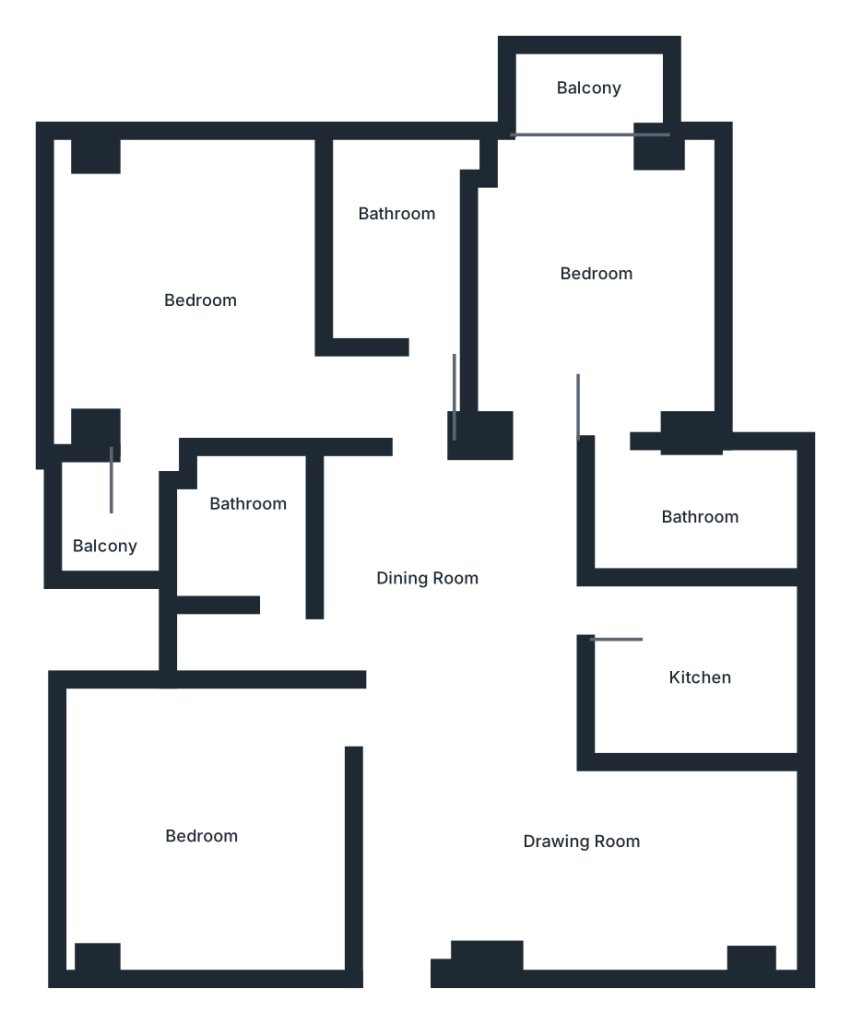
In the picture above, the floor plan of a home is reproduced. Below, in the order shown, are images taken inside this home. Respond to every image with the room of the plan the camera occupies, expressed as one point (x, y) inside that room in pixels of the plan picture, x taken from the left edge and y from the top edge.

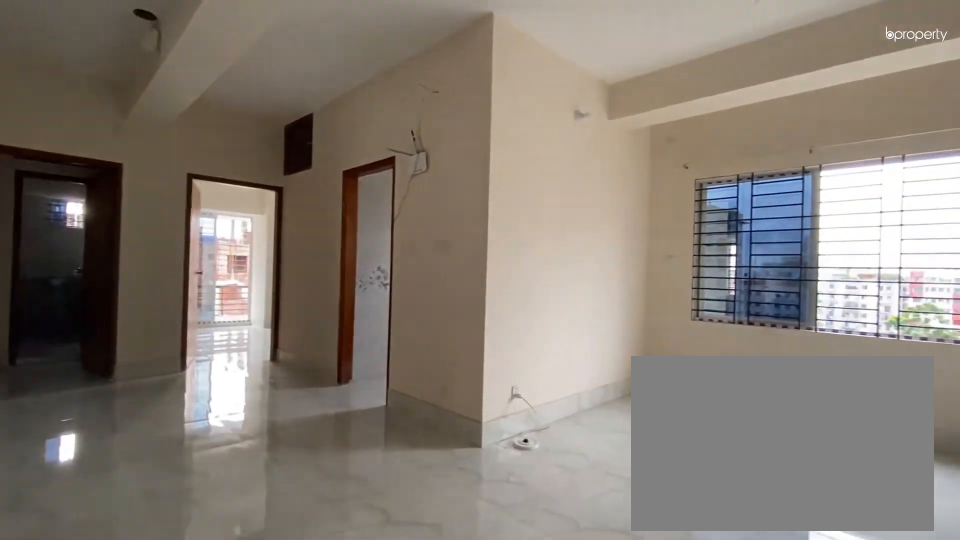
(613, 870)
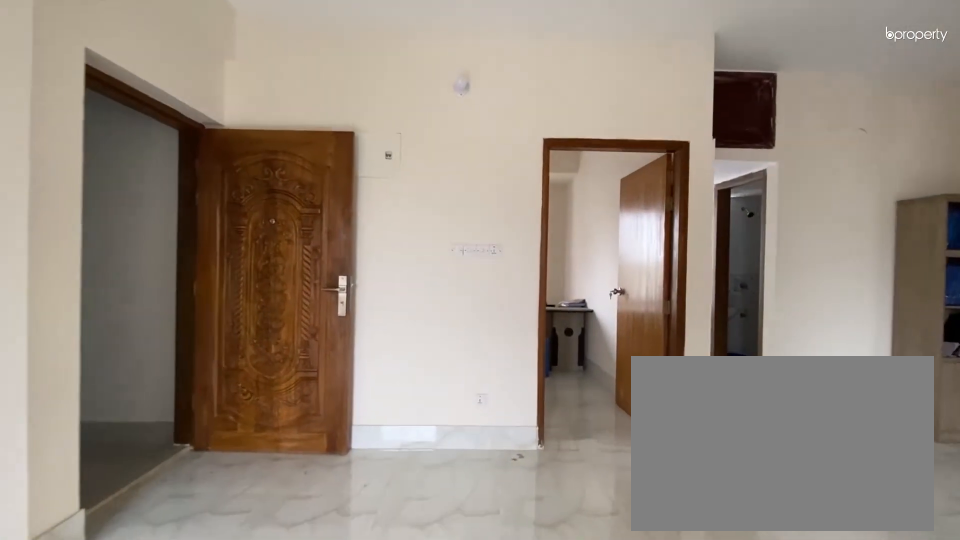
(613, 870)
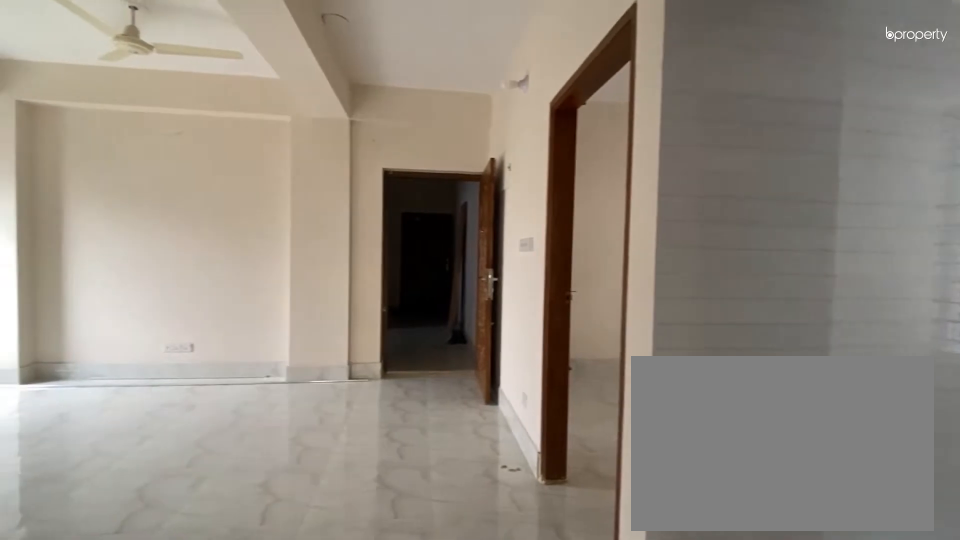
(460, 586)
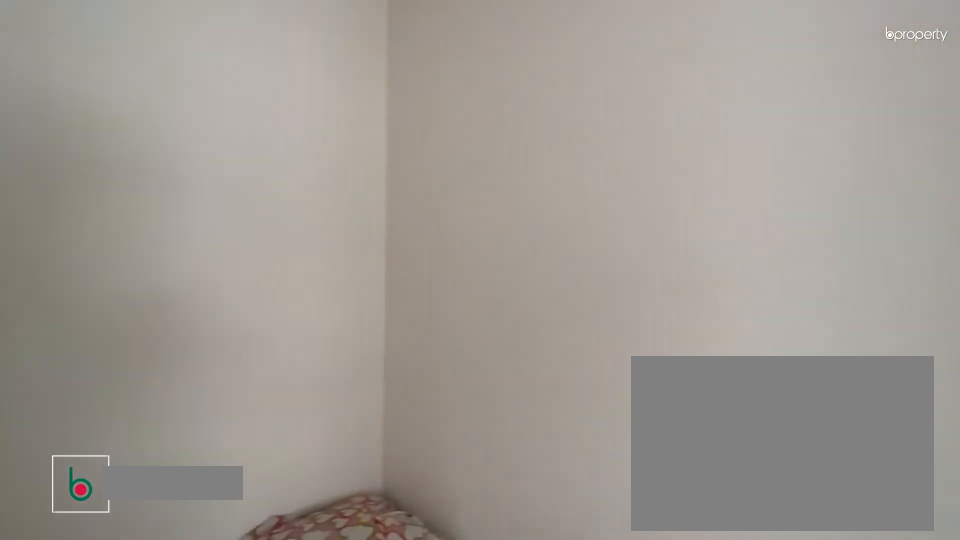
(213, 827)
